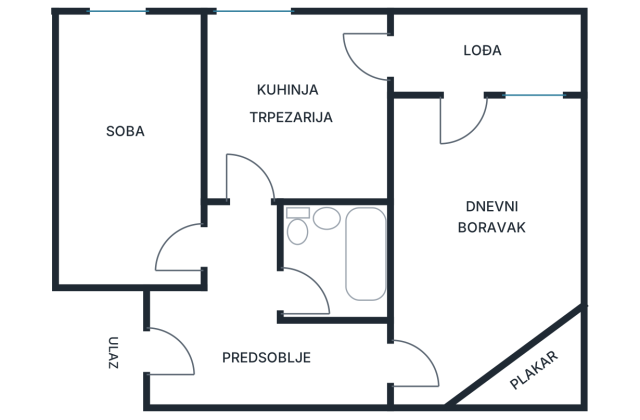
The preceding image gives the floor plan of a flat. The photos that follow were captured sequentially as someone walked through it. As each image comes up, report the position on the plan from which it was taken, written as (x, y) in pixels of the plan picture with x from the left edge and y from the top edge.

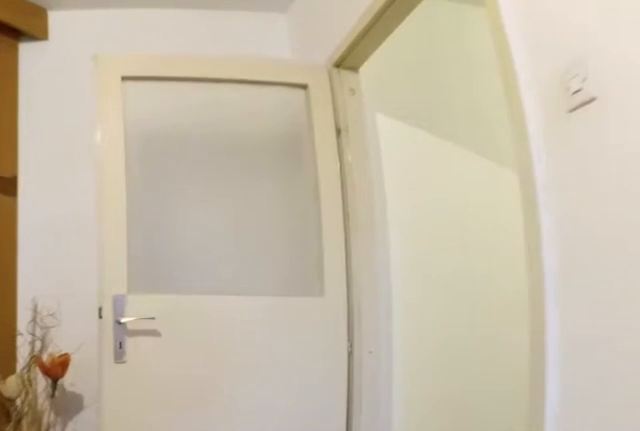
(439, 286)
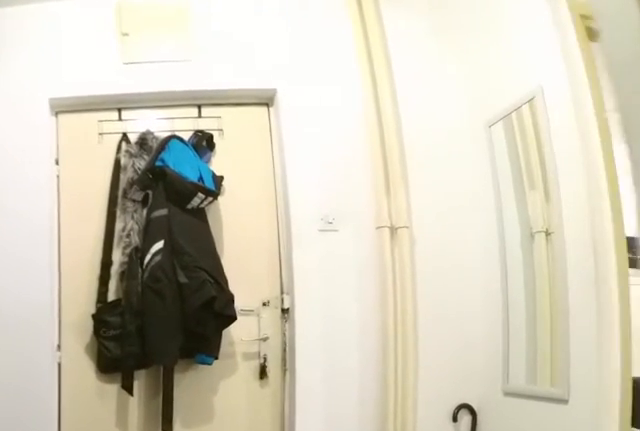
(298, 361)
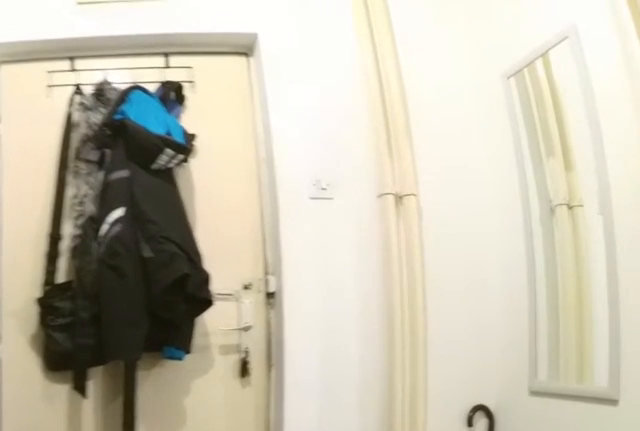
(266, 361)
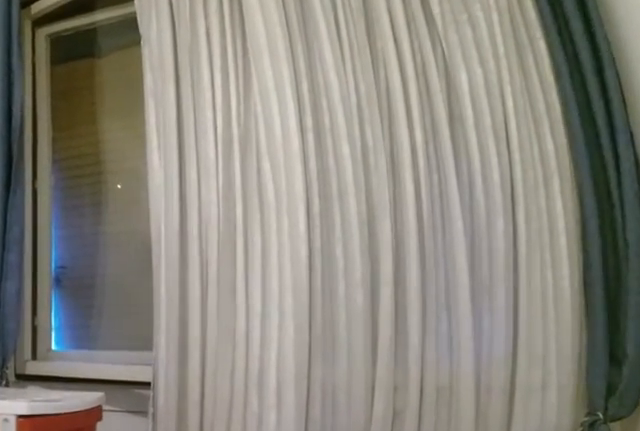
(140, 158)
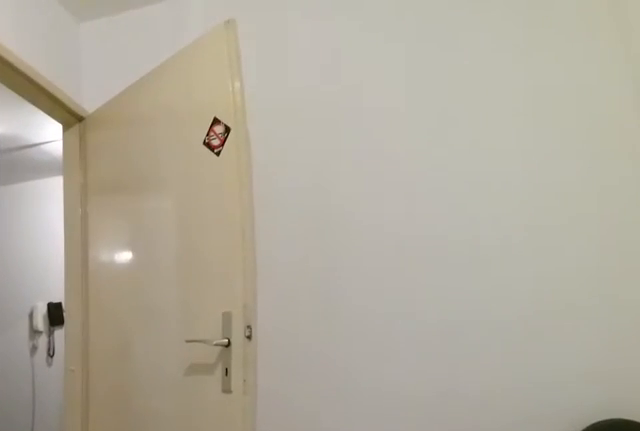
(149, 146)
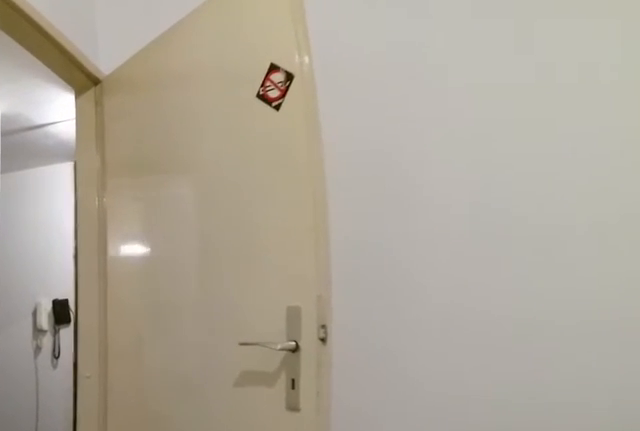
(157, 170)
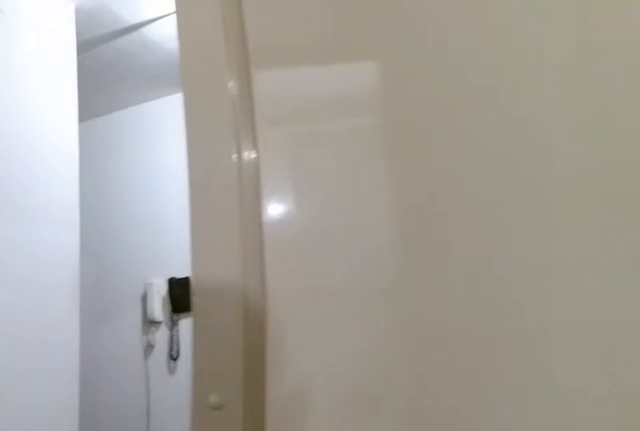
(185, 233)
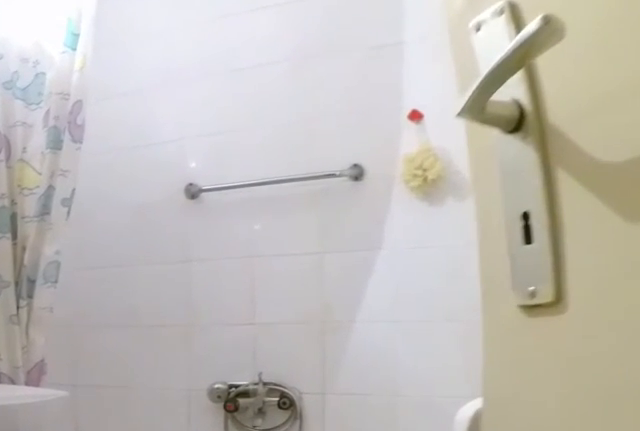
(273, 283)
